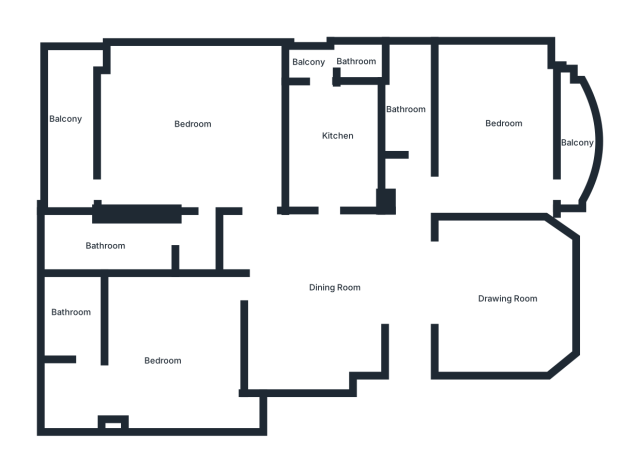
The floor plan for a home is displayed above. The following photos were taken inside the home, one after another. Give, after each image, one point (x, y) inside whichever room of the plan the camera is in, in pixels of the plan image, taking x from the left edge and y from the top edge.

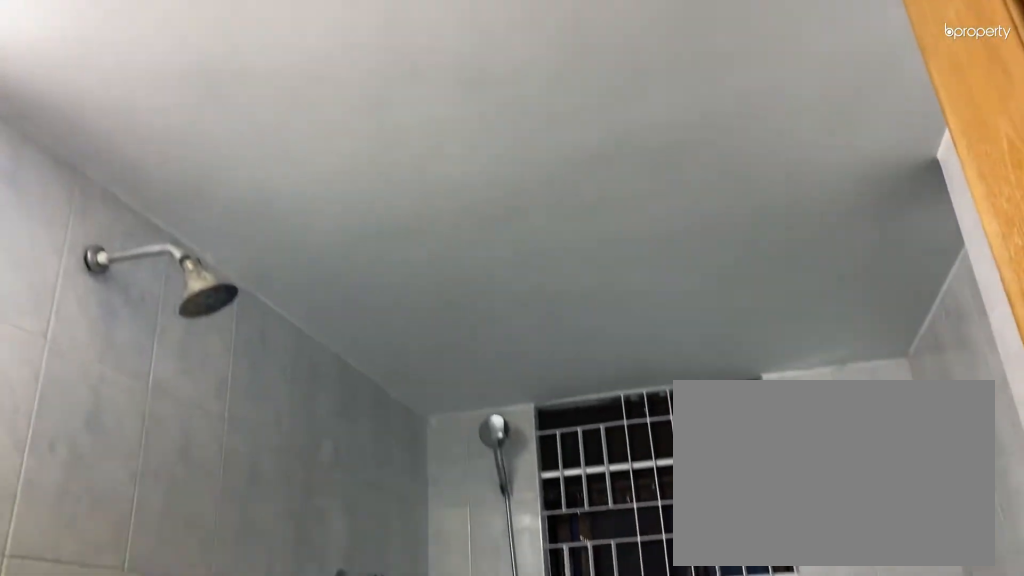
(110, 244)
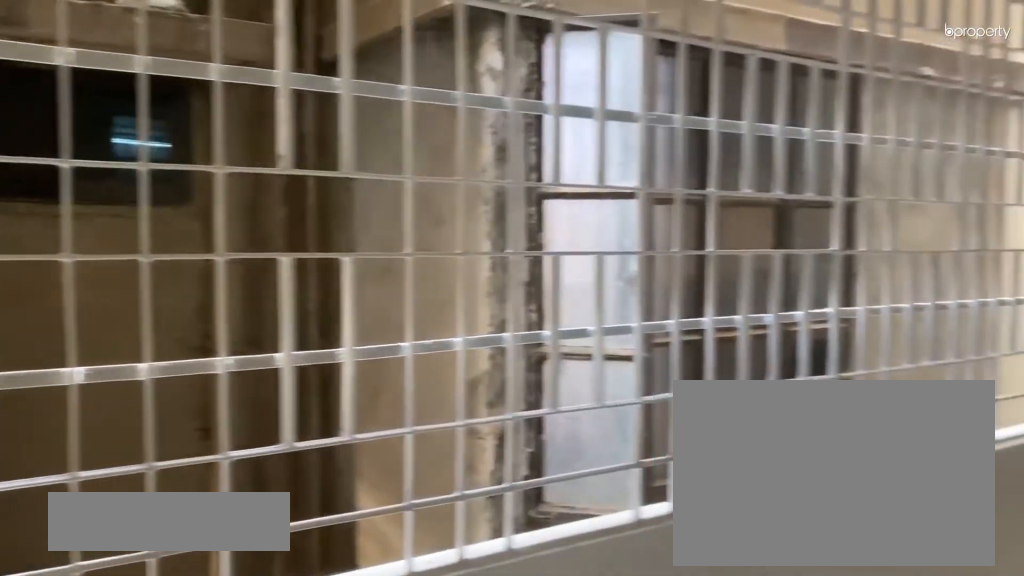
(68, 115)
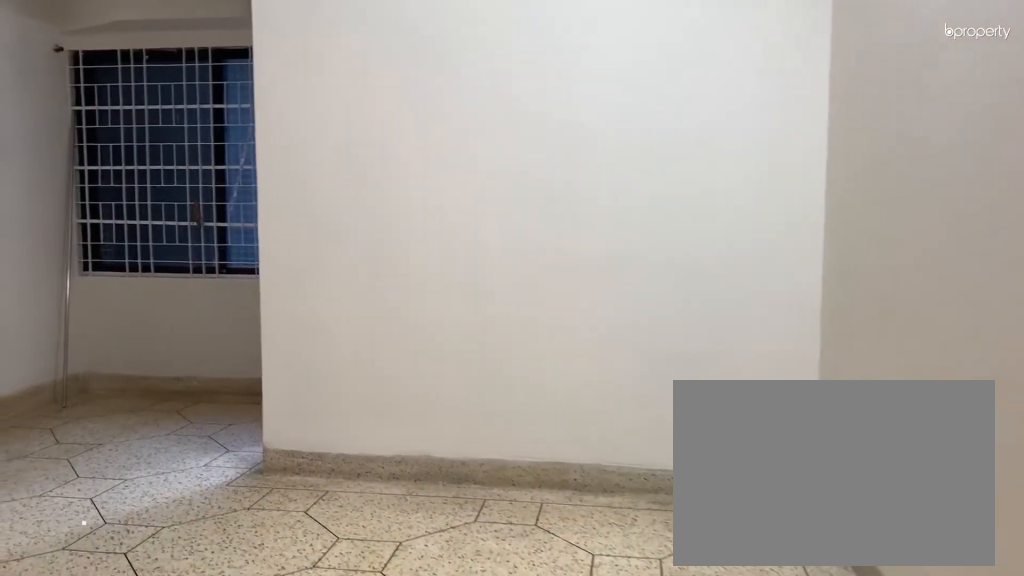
(173, 363)
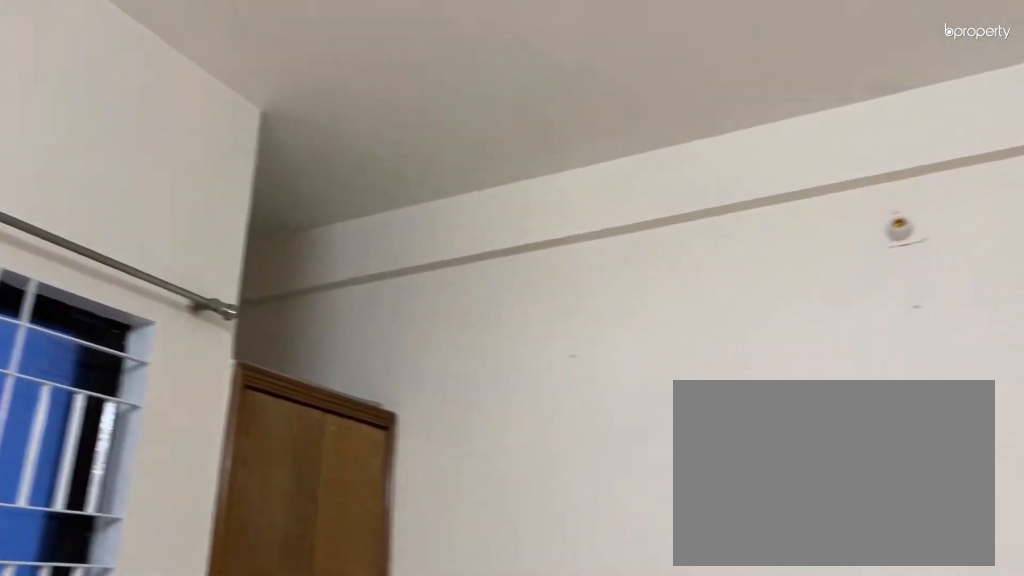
(173, 363)
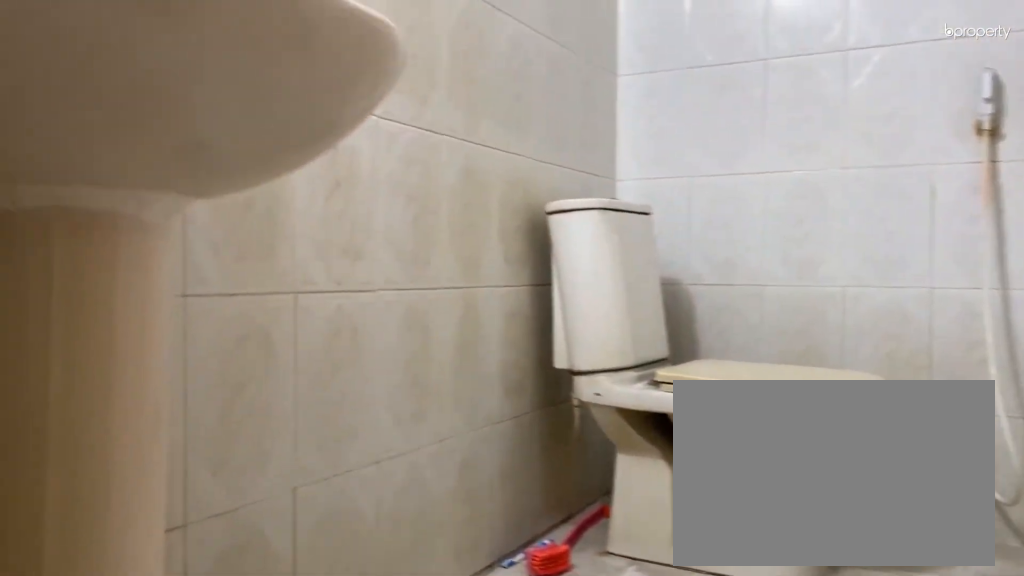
(71, 316)
